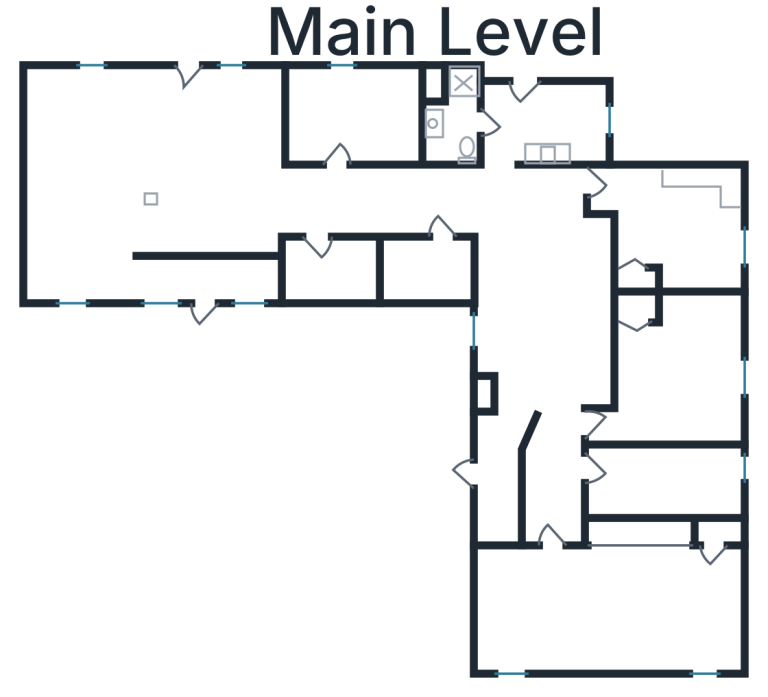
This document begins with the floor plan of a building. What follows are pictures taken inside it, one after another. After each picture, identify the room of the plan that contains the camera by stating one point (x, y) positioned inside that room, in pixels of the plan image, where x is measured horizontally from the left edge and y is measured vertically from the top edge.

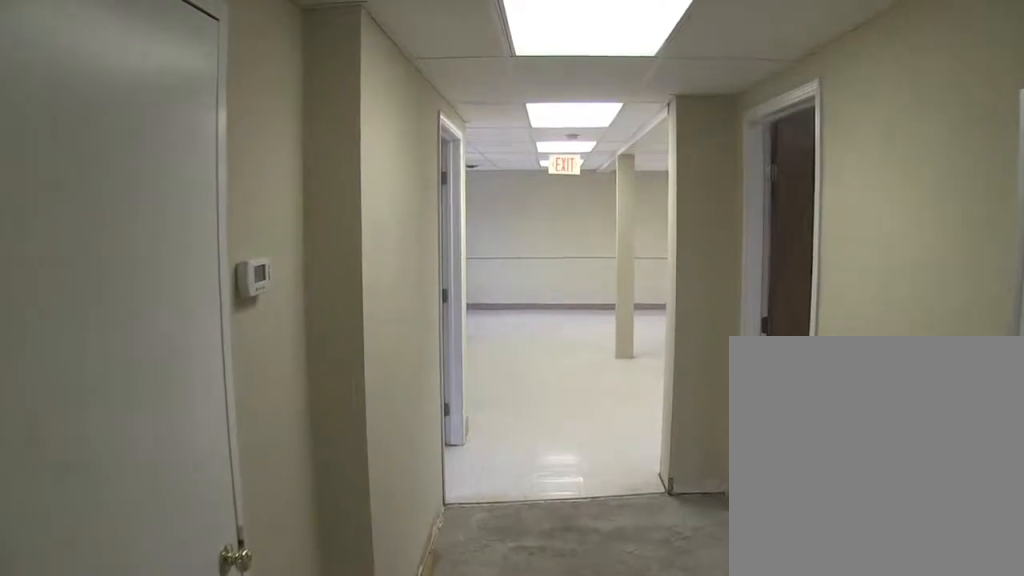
(379, 200)
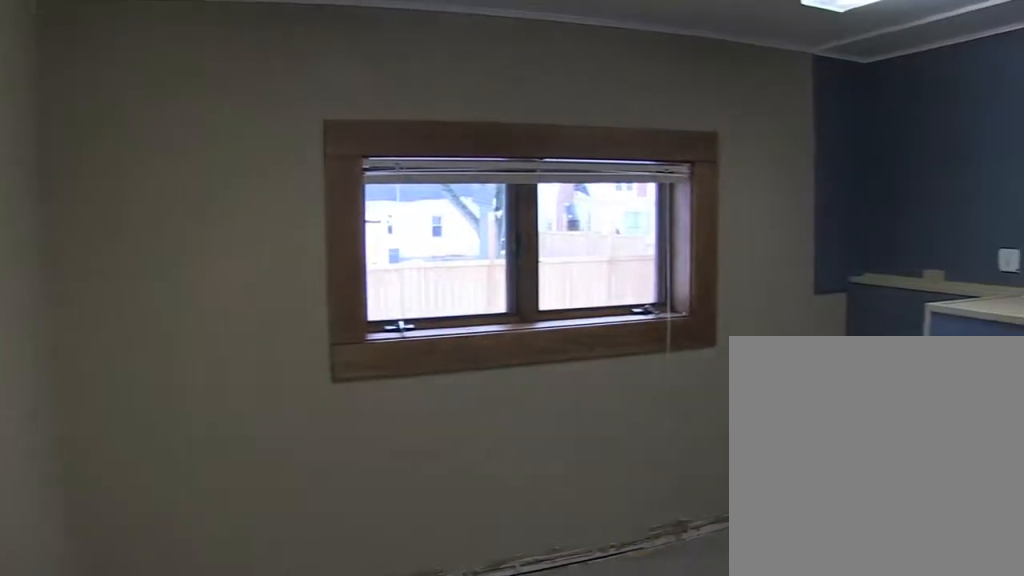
(354, 115)
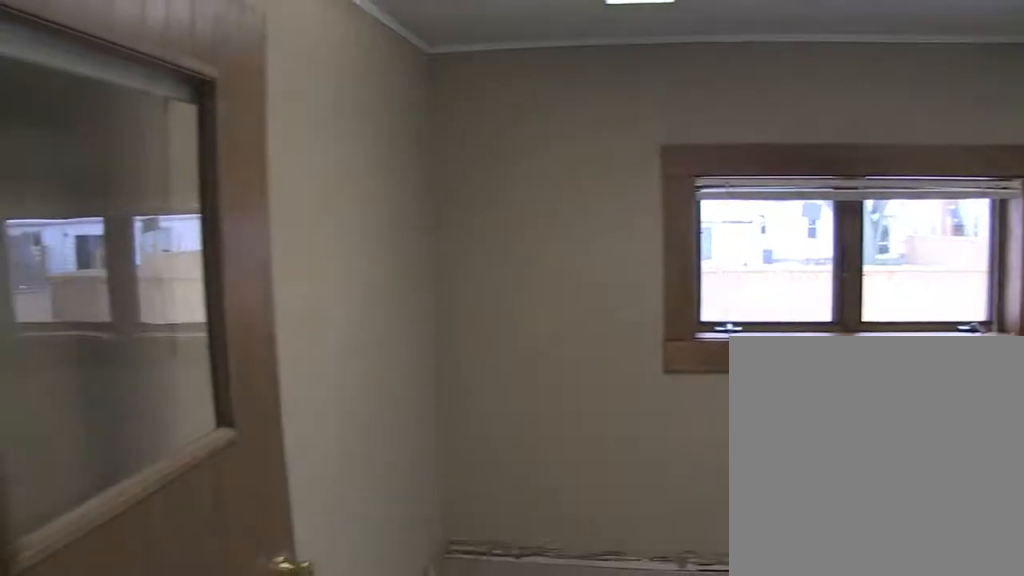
(354, 115)
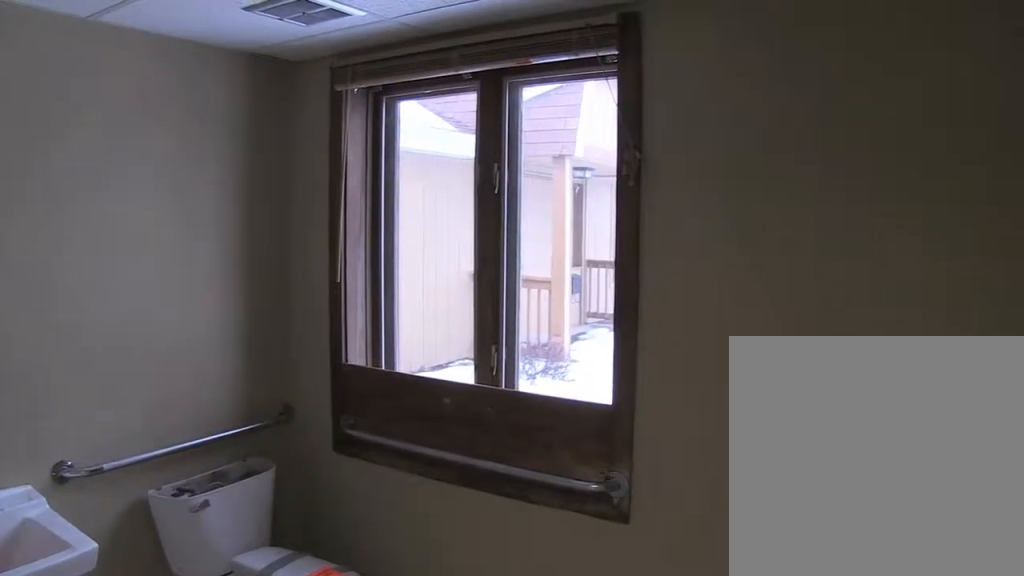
(332, 270)
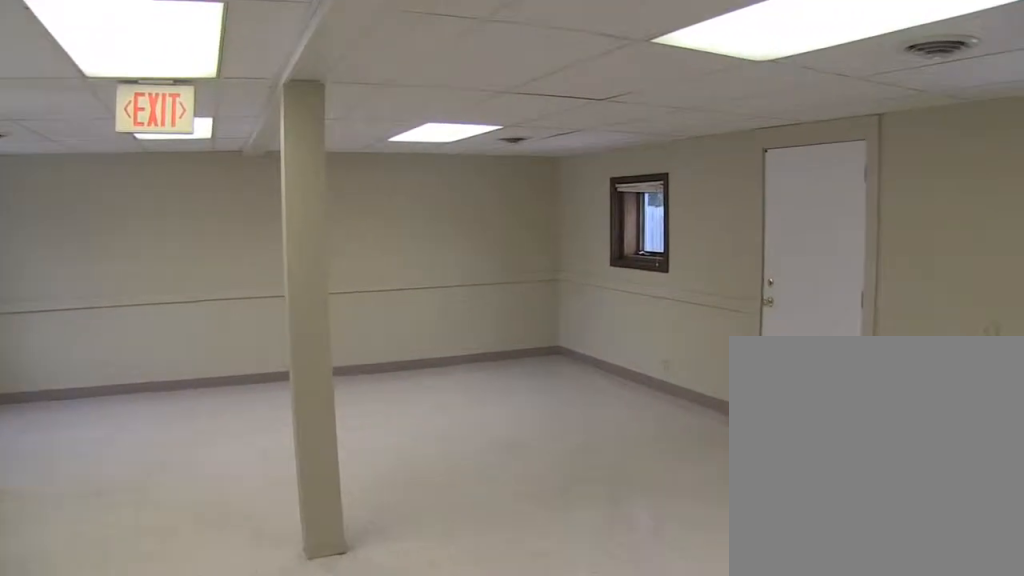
(146, 172)
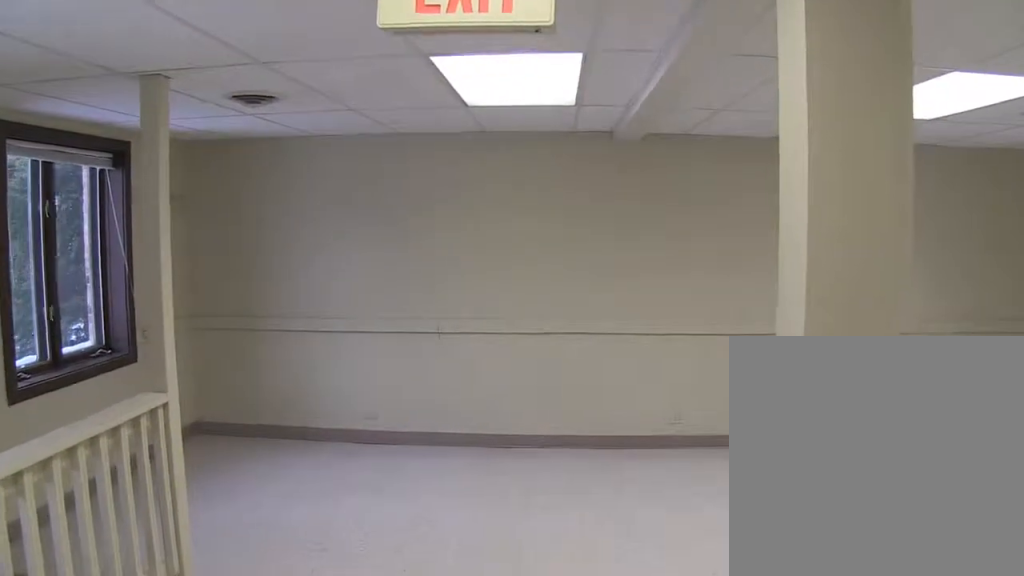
(146, 172)
